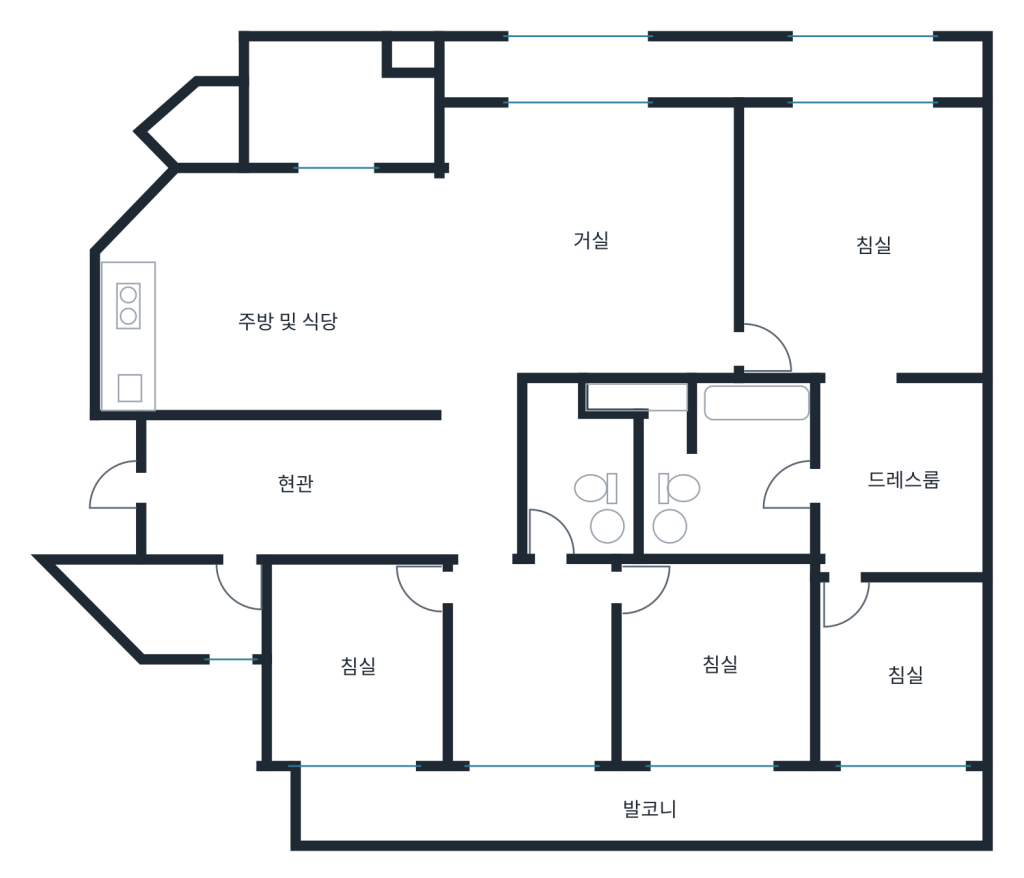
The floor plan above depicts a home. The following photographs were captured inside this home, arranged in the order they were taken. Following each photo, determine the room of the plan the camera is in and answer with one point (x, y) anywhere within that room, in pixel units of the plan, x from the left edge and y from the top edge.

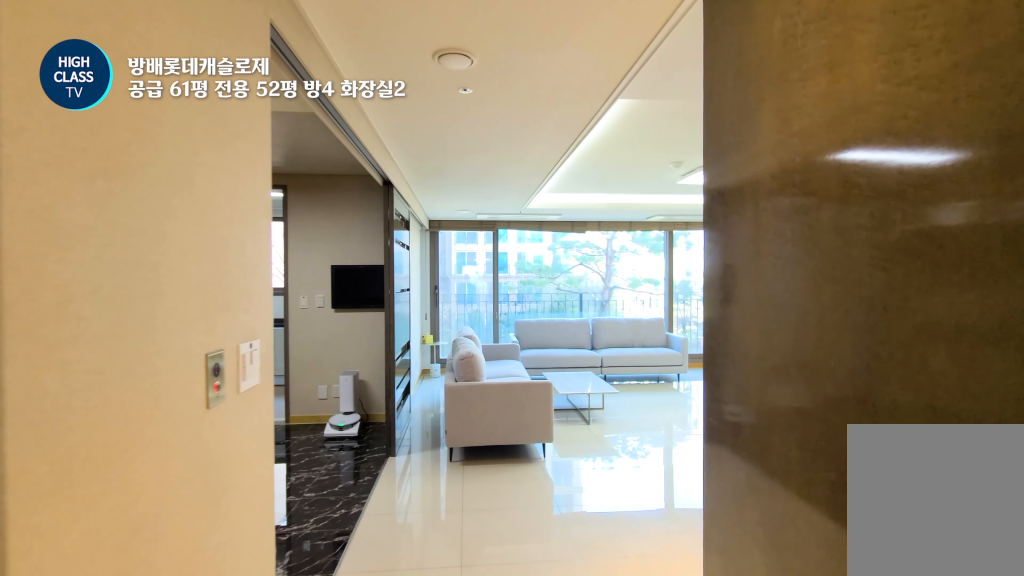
(477, 465)
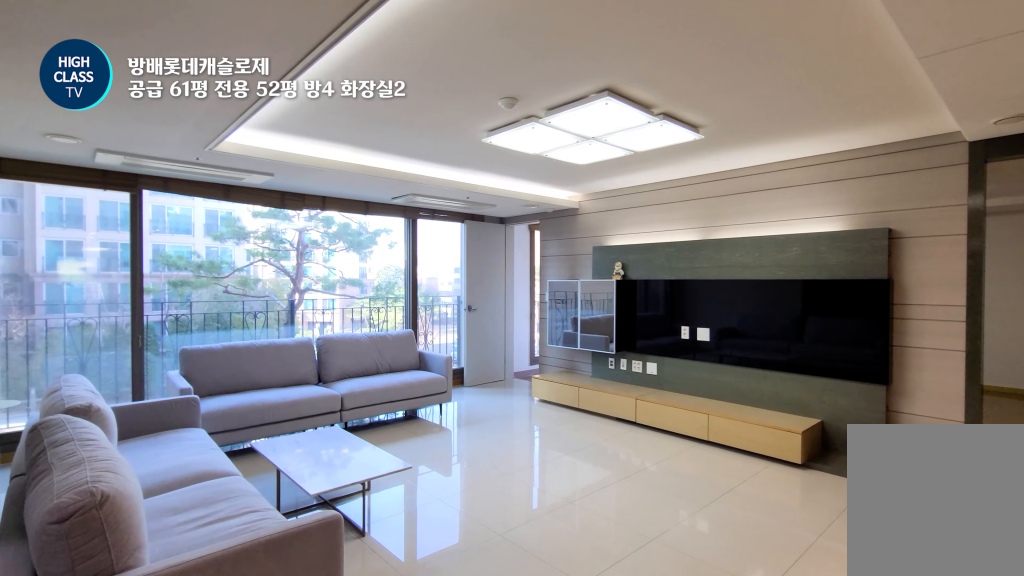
(589, 224)
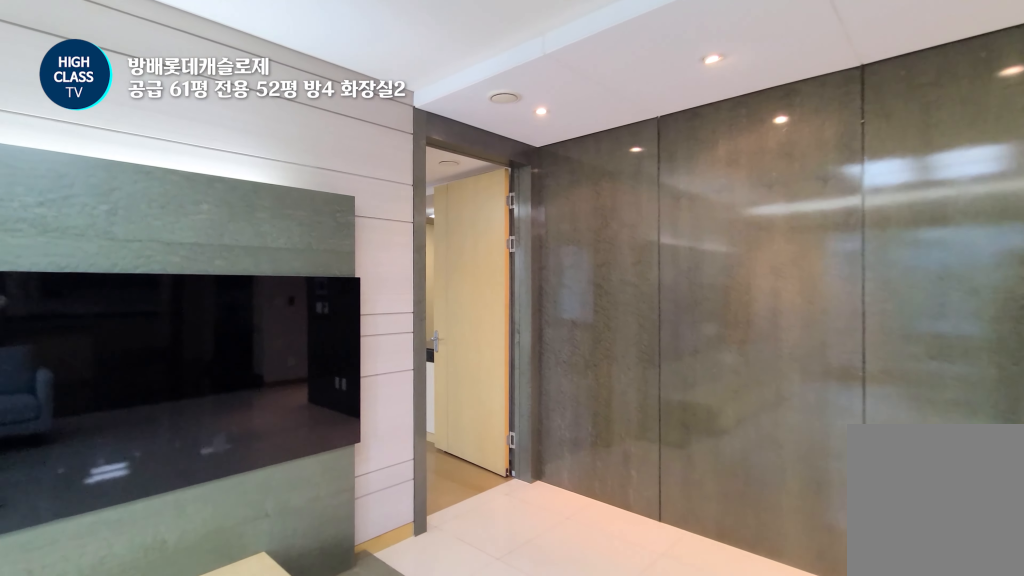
(589, 224)
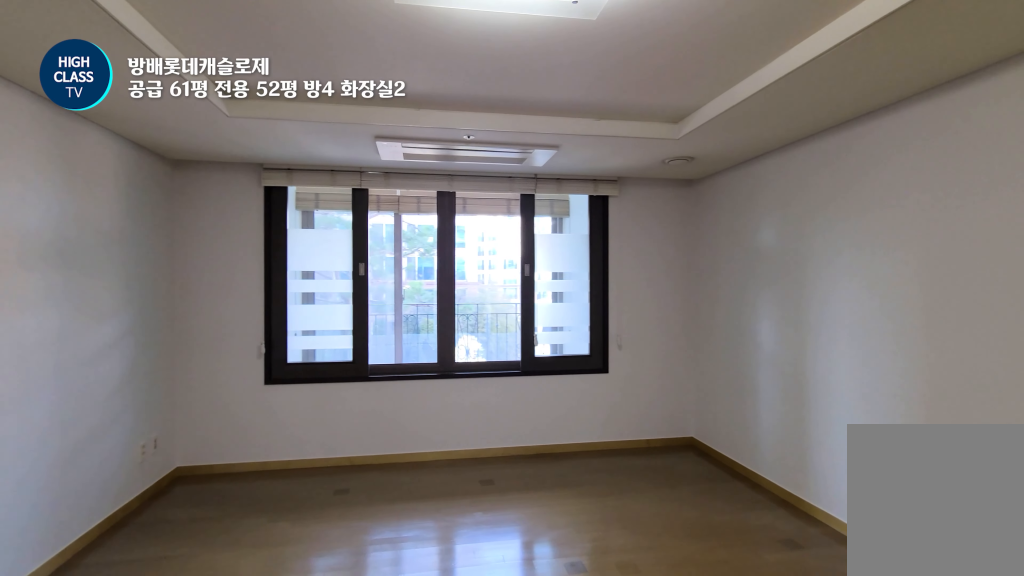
(861, 208)
